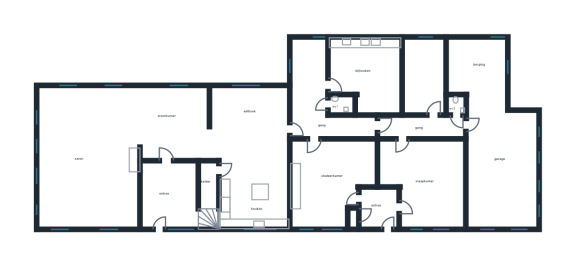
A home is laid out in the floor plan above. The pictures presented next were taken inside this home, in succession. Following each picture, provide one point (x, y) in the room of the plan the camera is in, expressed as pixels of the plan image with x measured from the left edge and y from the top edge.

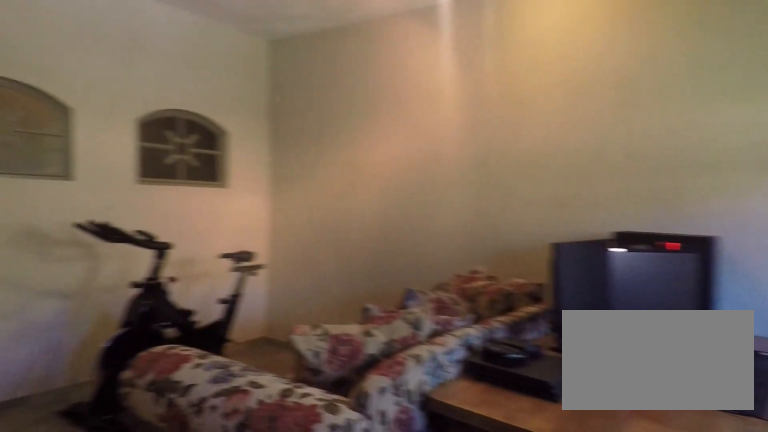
(424, 181)
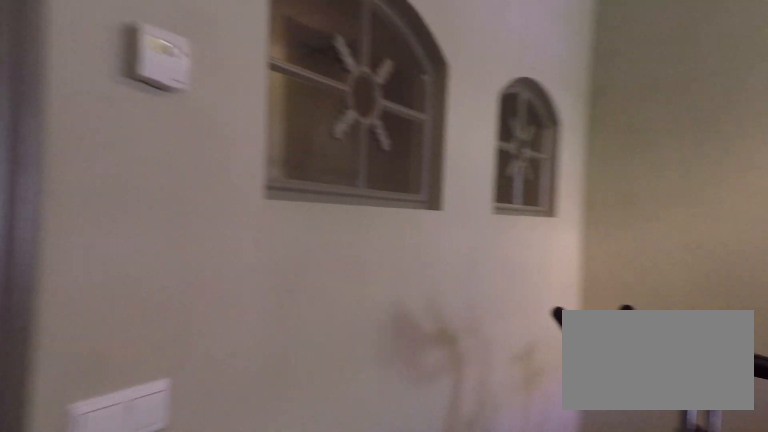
(424, 181)
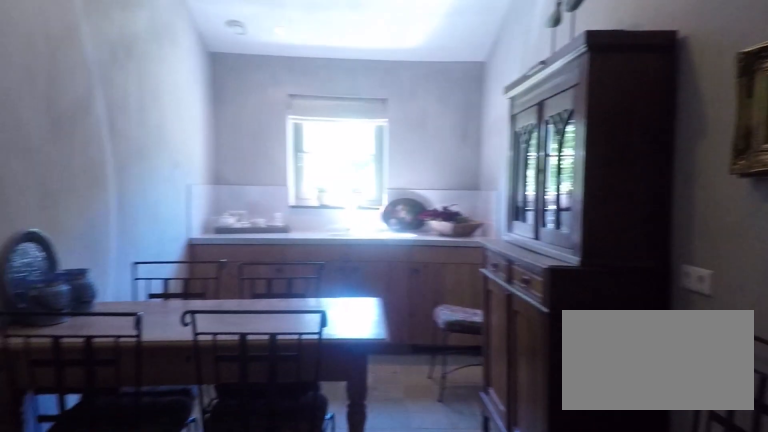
(423, 76)
